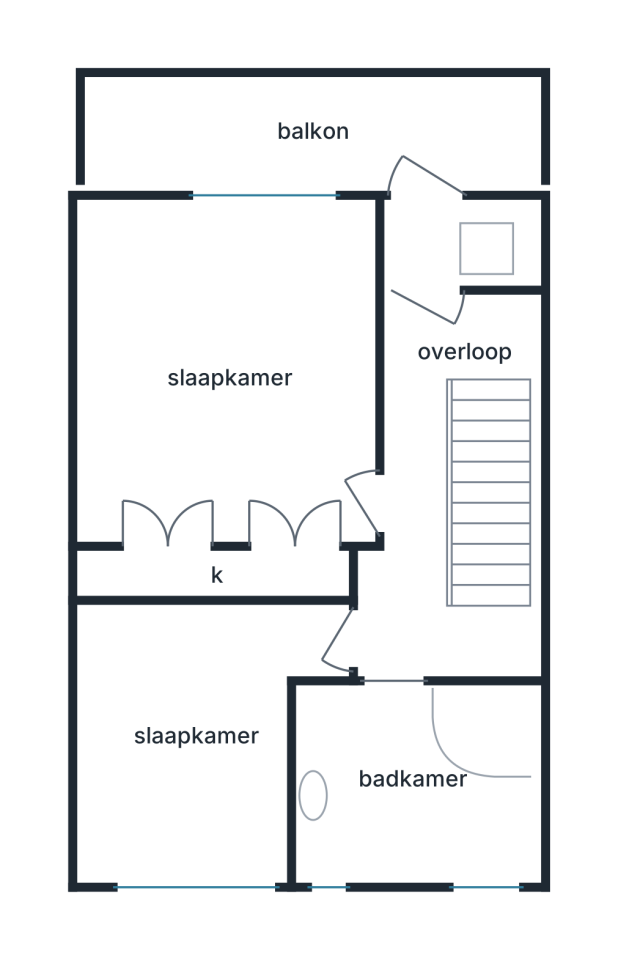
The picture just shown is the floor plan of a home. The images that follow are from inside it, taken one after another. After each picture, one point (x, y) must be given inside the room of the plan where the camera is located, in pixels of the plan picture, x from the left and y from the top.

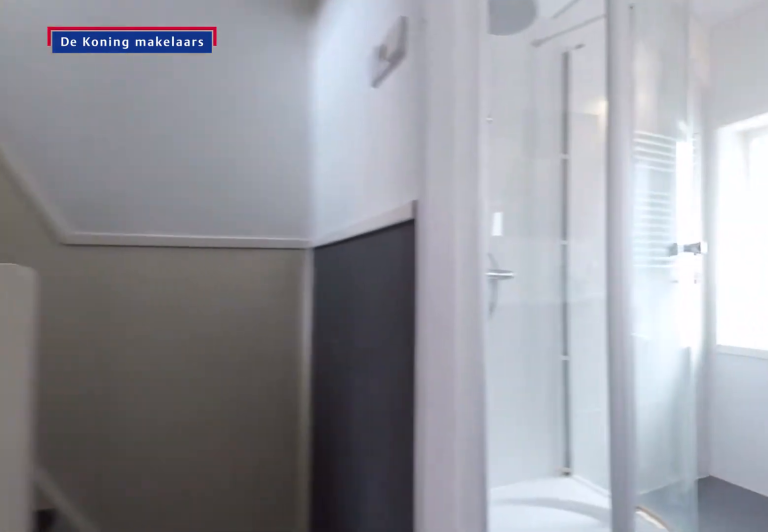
(435, 499)
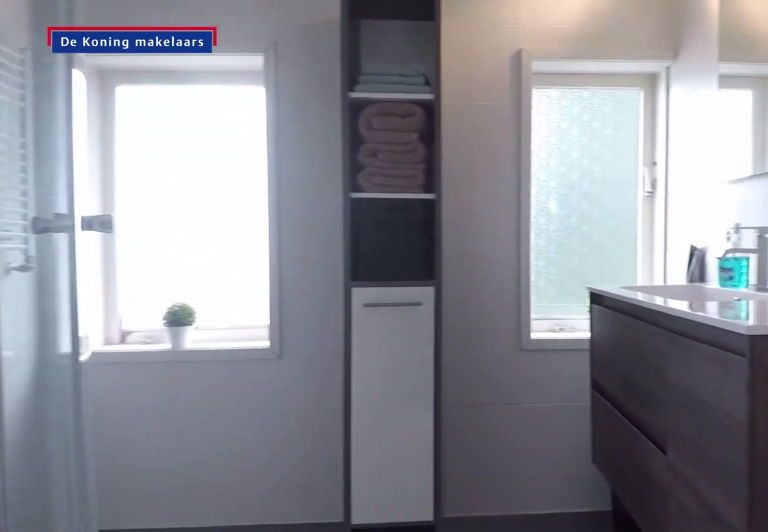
(414, 775)
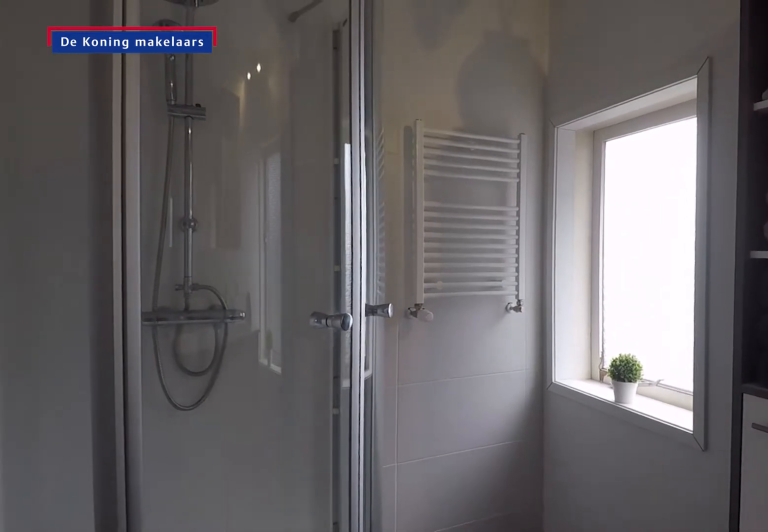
(414, 775)
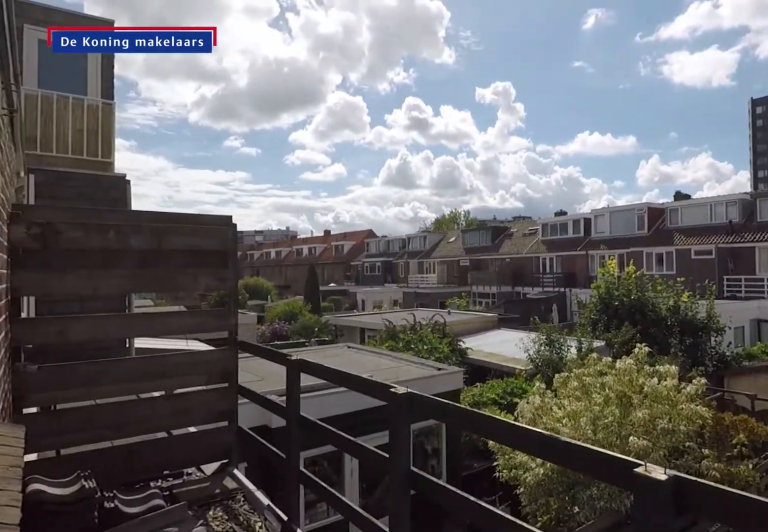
(311, 130)
